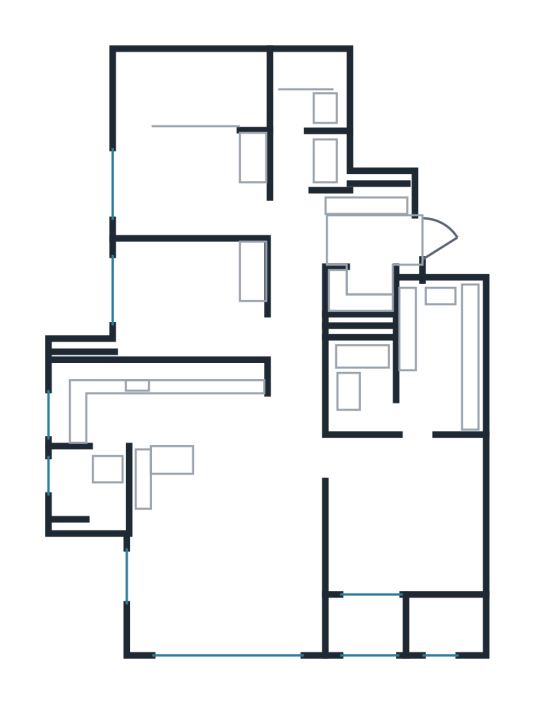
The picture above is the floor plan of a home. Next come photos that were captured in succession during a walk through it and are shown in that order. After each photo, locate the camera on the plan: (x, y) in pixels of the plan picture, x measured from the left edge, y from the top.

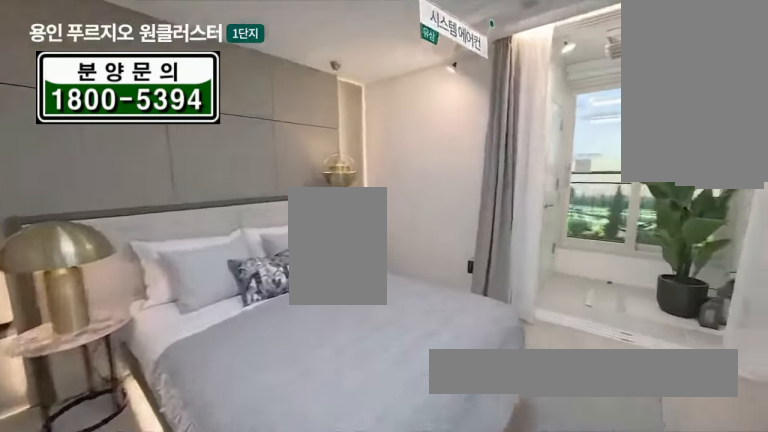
(406, 543)
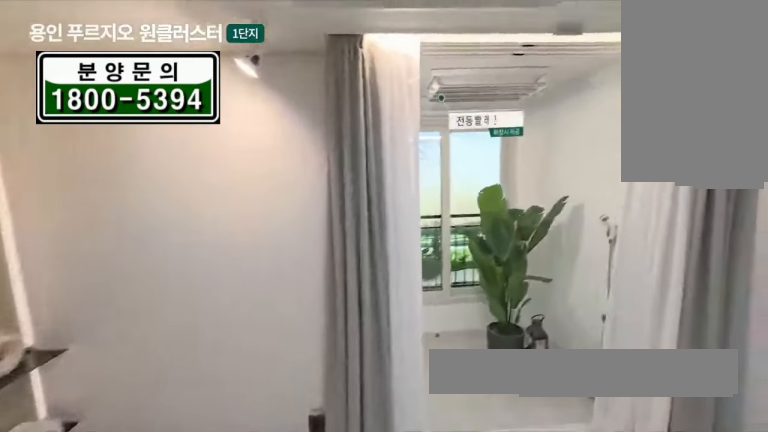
(406, 545)
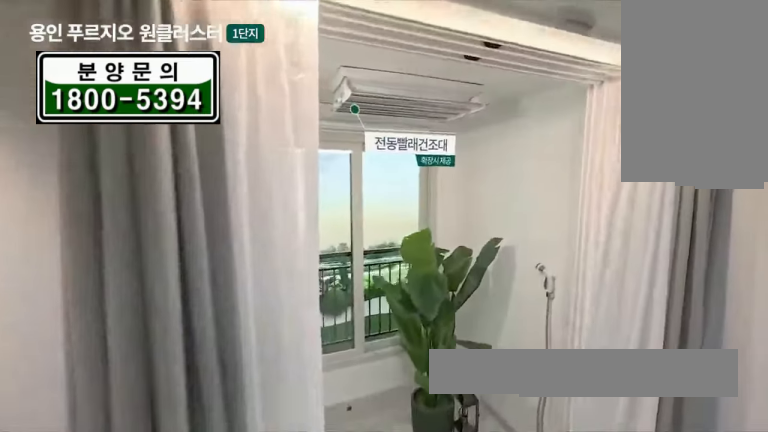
(404, 540)
